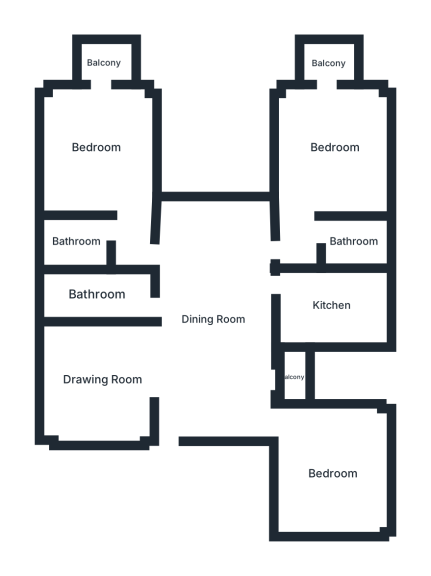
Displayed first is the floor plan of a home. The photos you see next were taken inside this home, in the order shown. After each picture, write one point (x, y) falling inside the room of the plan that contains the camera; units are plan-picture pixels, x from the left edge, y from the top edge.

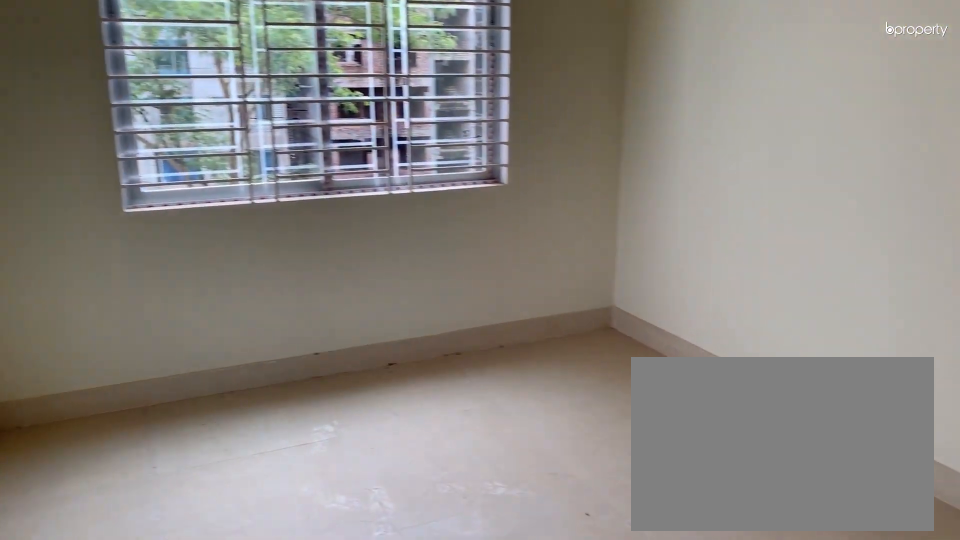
(333, 471)
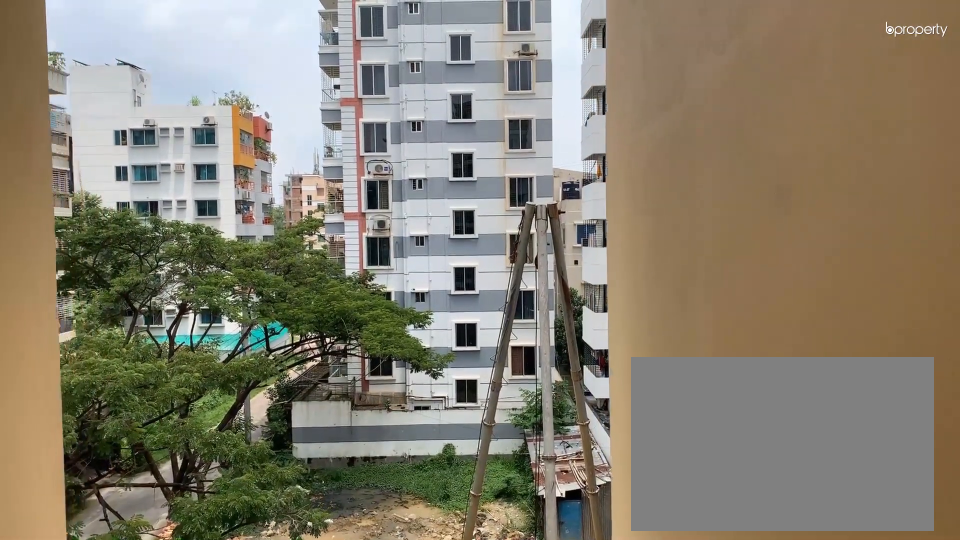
(290, 378)
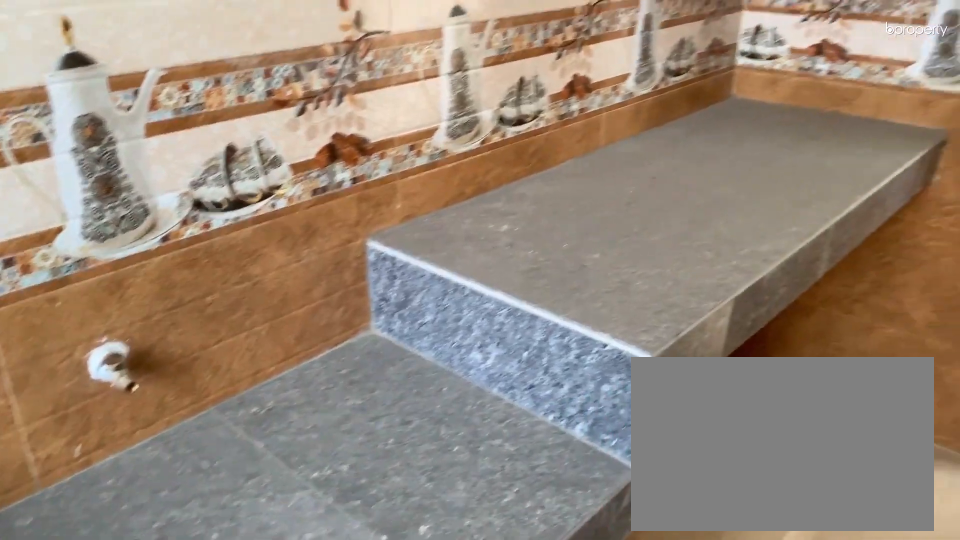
(327, 305)
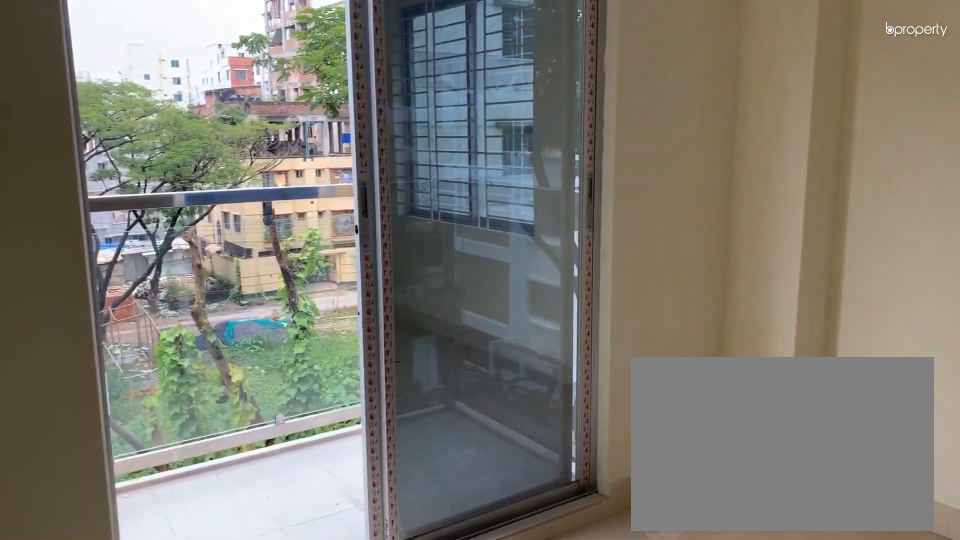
(332, 149)
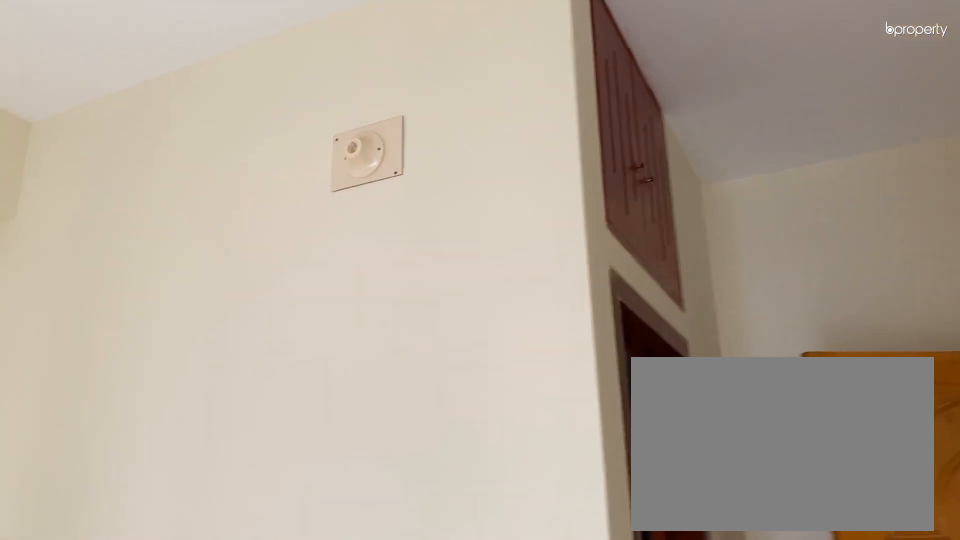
(332, 149)
